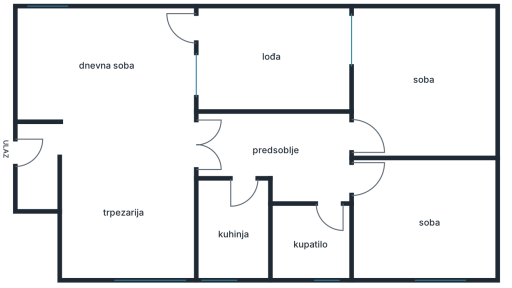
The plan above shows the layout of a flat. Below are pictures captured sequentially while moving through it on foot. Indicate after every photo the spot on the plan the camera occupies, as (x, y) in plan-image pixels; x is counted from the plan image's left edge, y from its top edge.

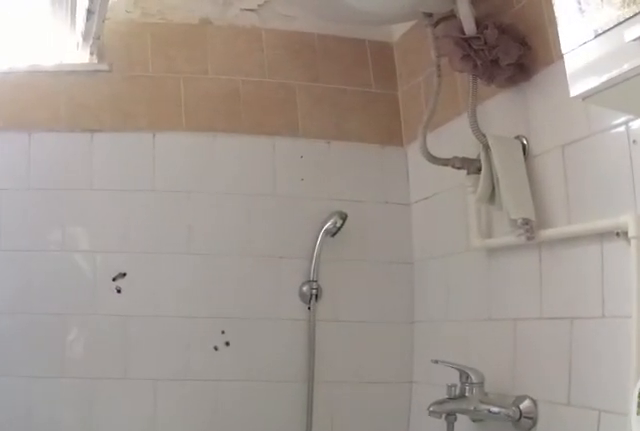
(324, 222)
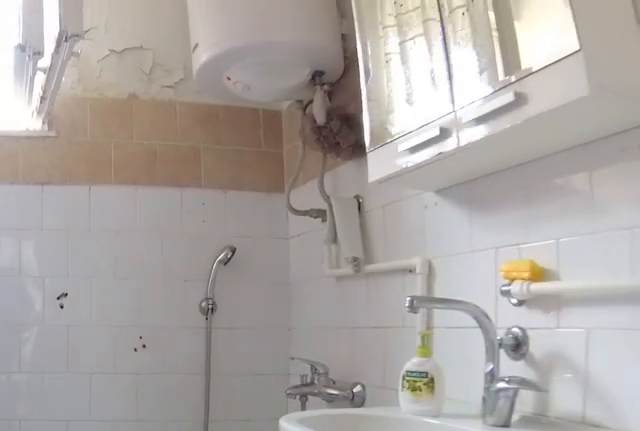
(325, 209)
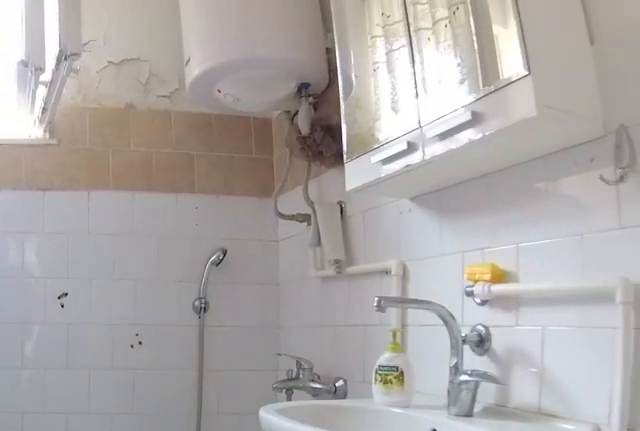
(325, 205)
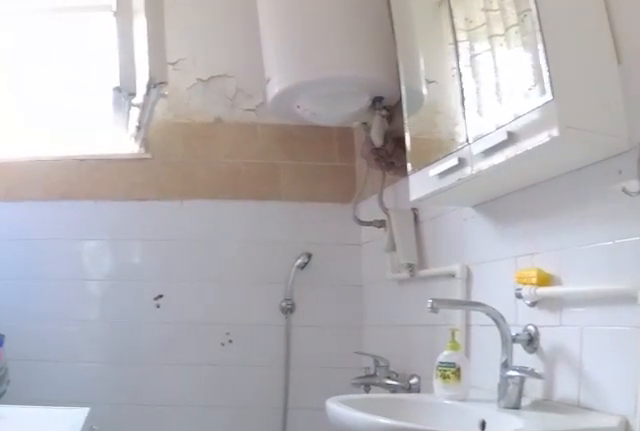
(324, 196)
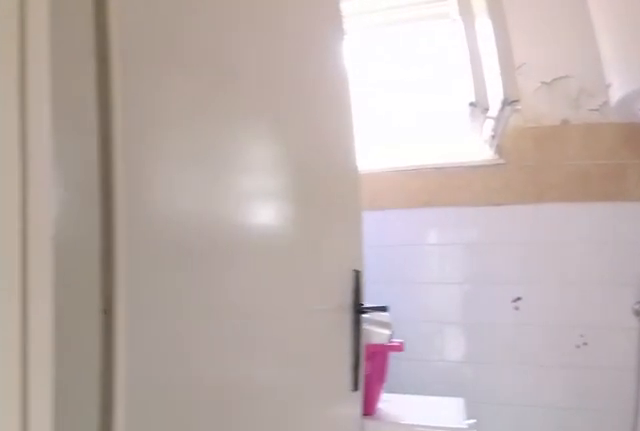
(311, 184)
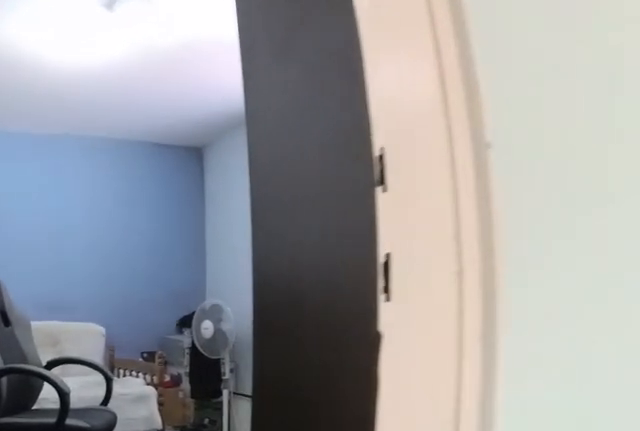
(329, 177)
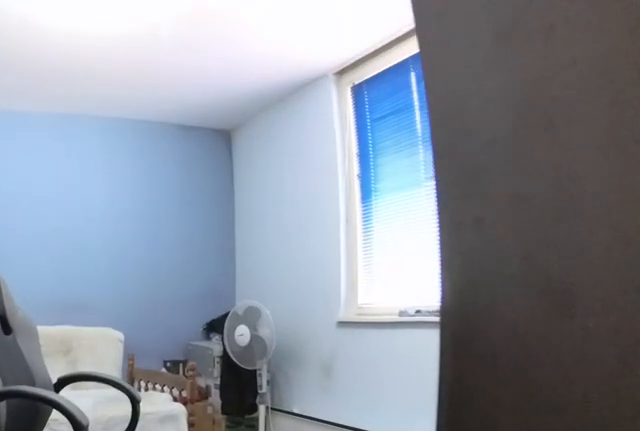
(349, 176)
